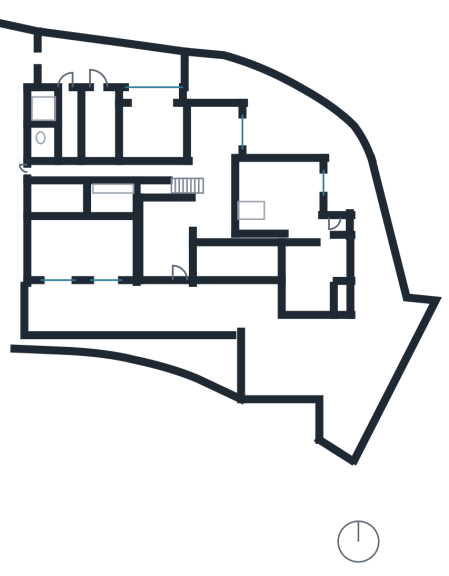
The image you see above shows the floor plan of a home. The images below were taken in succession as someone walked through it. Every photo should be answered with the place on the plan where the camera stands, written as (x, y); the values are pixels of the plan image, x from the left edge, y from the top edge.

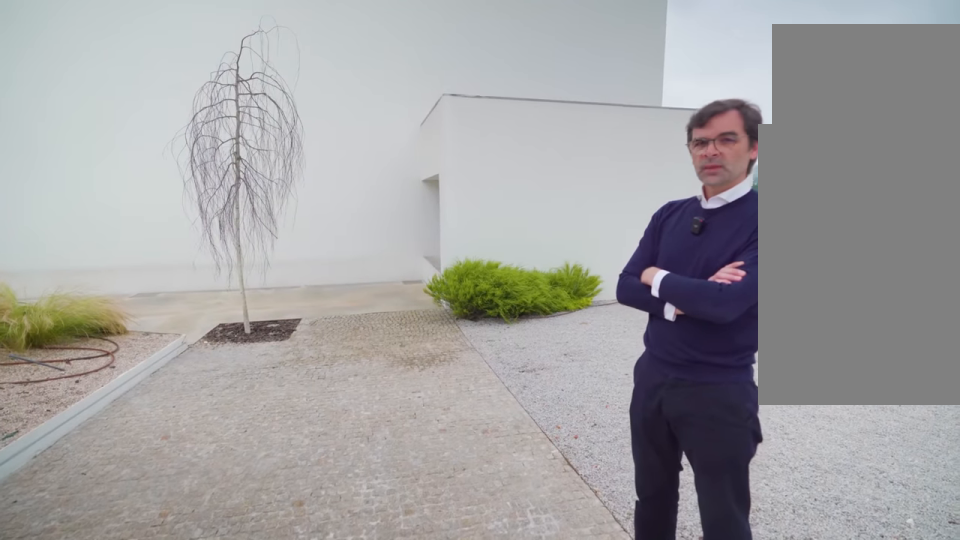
(253, 382)
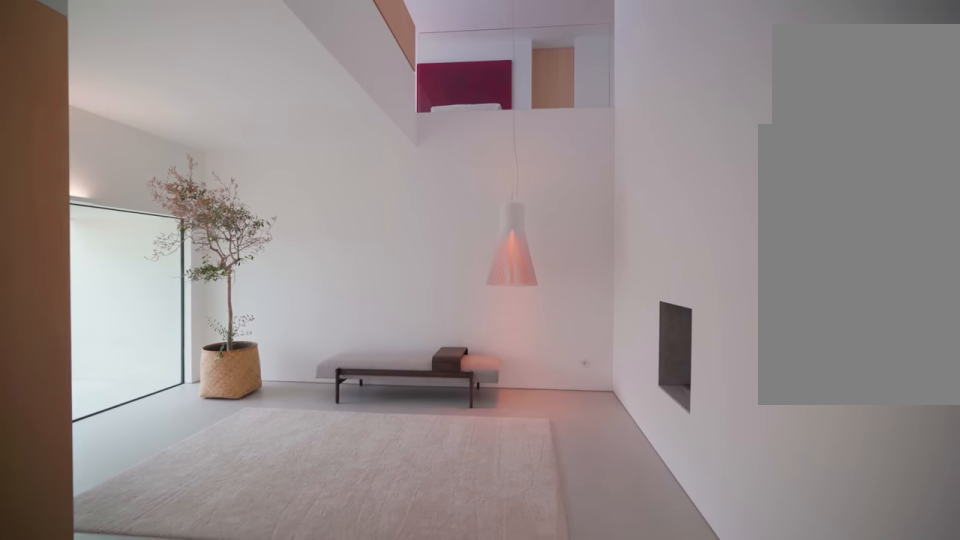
(189, 217)
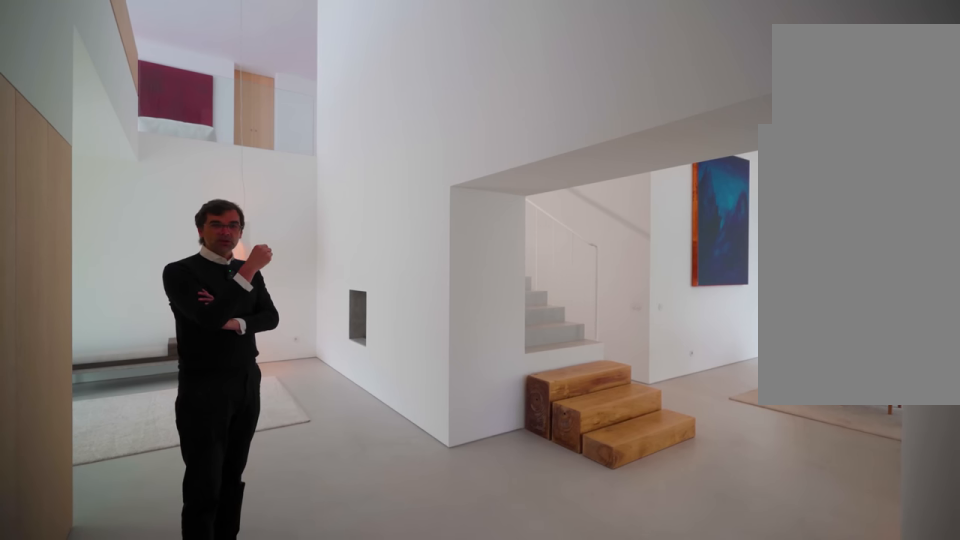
(224, 213)
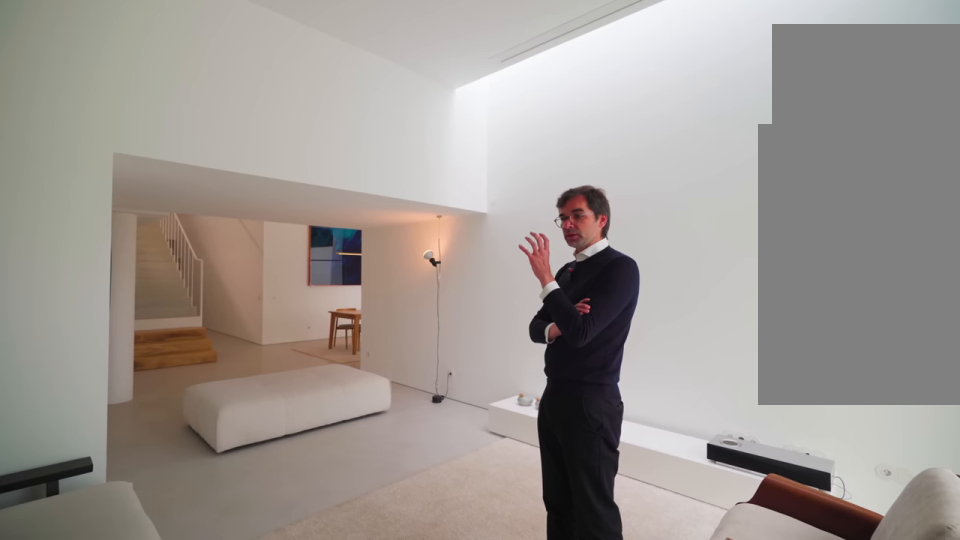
(308, 227)
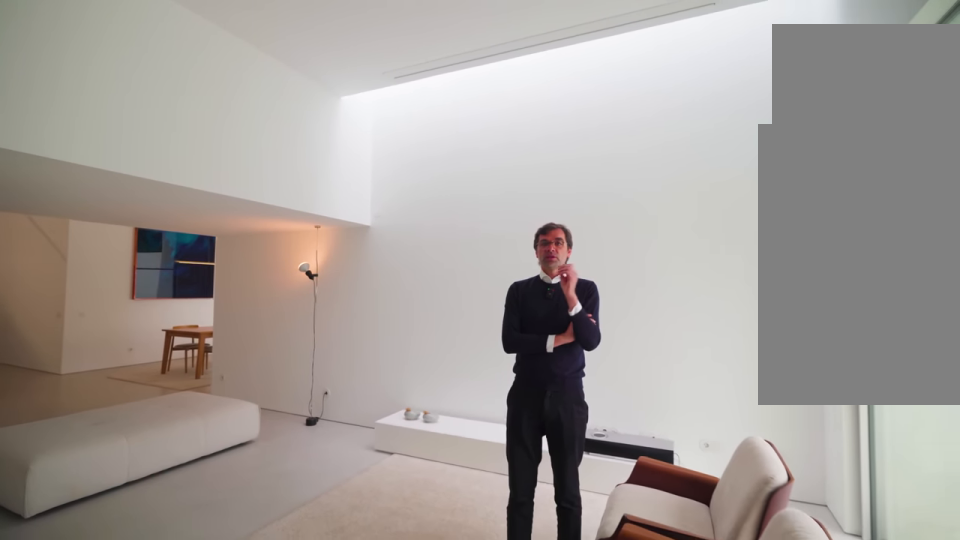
(309, 208)
